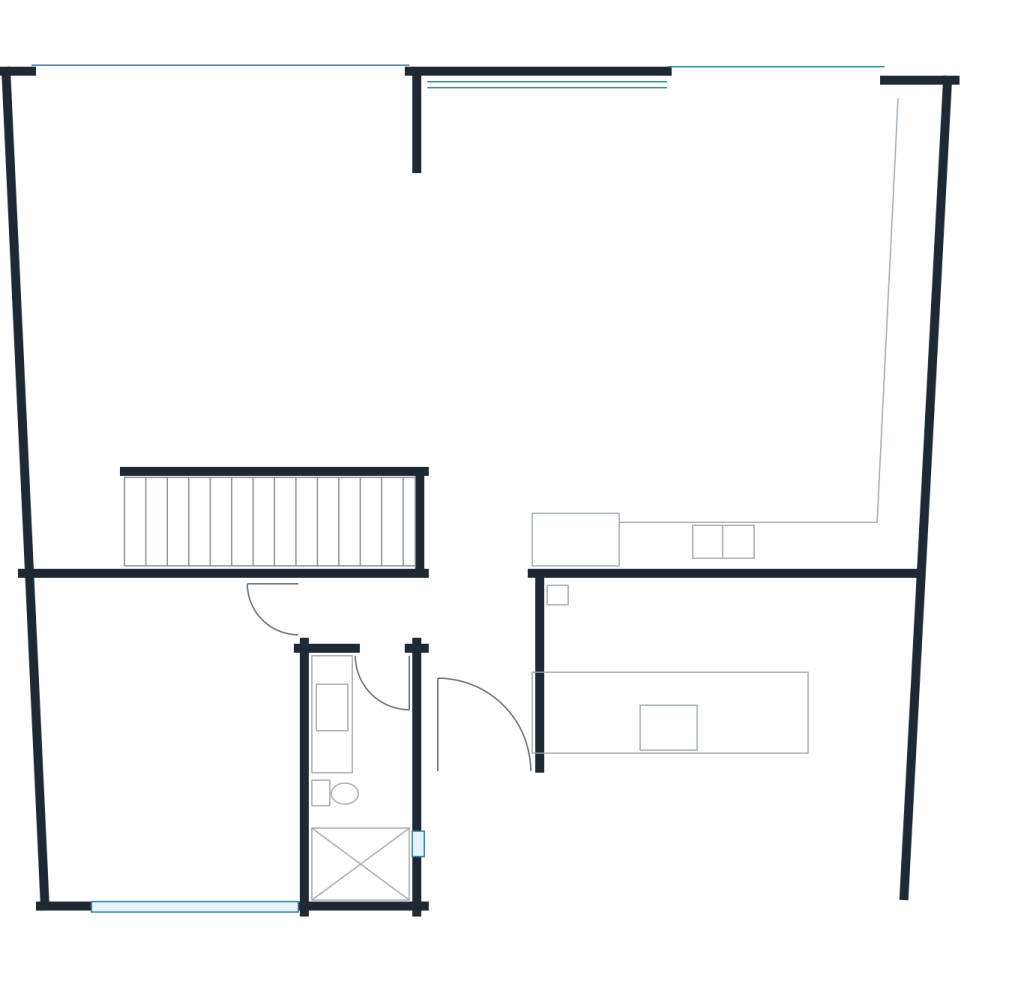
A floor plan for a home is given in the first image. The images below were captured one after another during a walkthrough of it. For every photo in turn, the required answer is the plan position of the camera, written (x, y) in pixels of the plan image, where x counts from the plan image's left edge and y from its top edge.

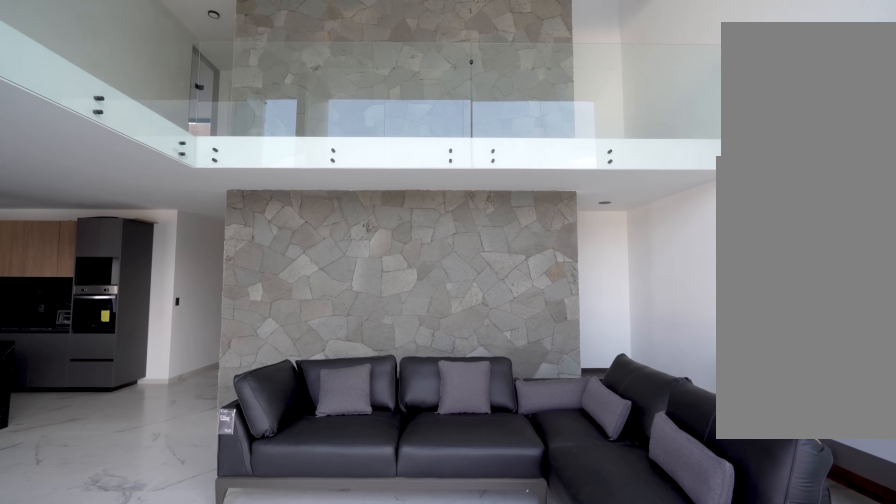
(295, 229)
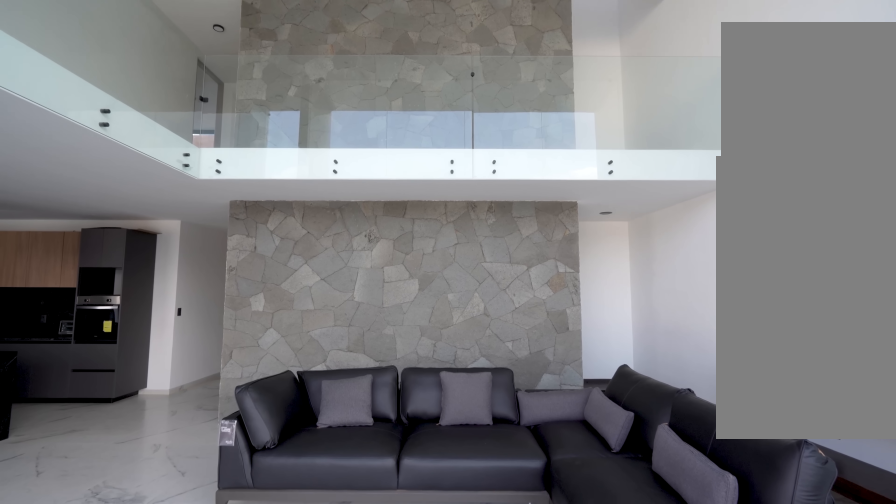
(289, 225)
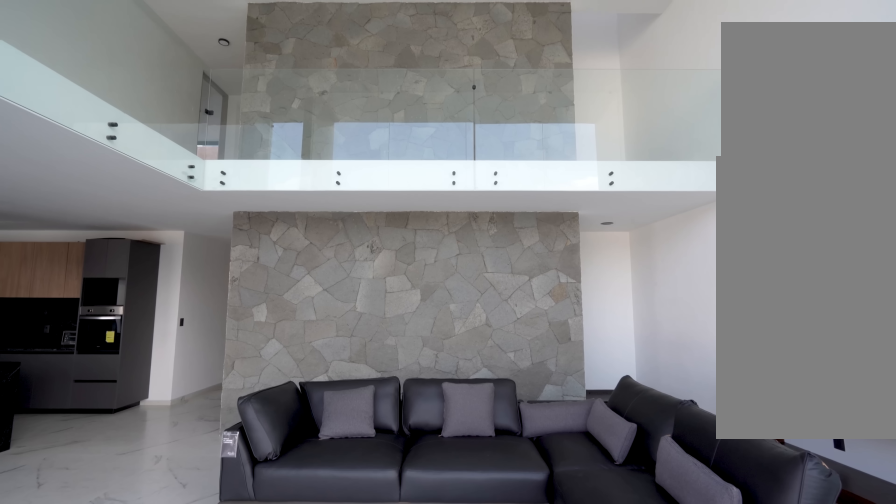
(286, 220)
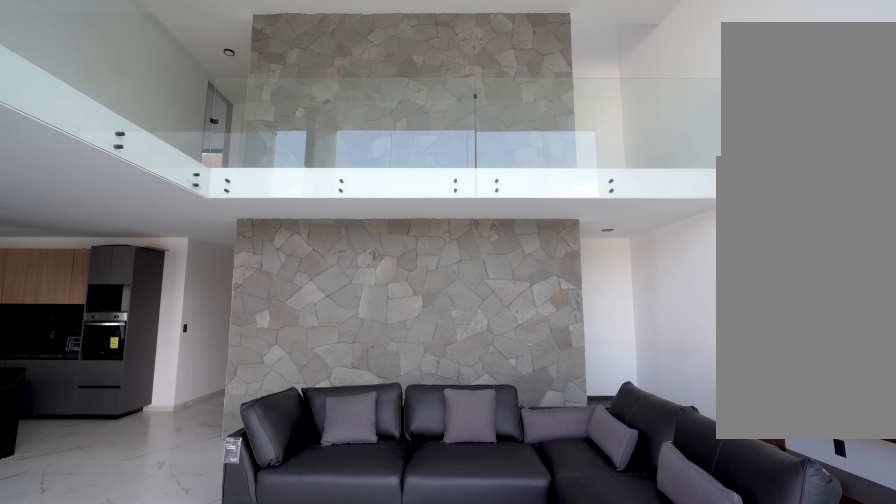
(277, 216)
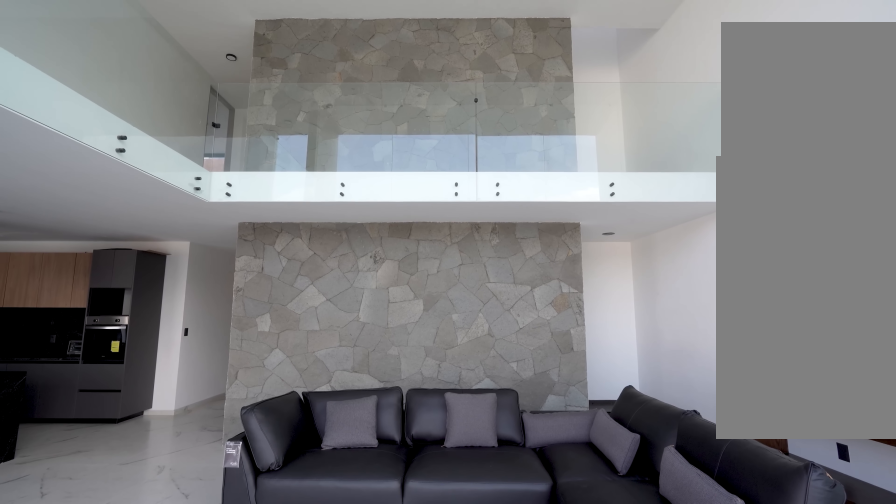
(268, 213)
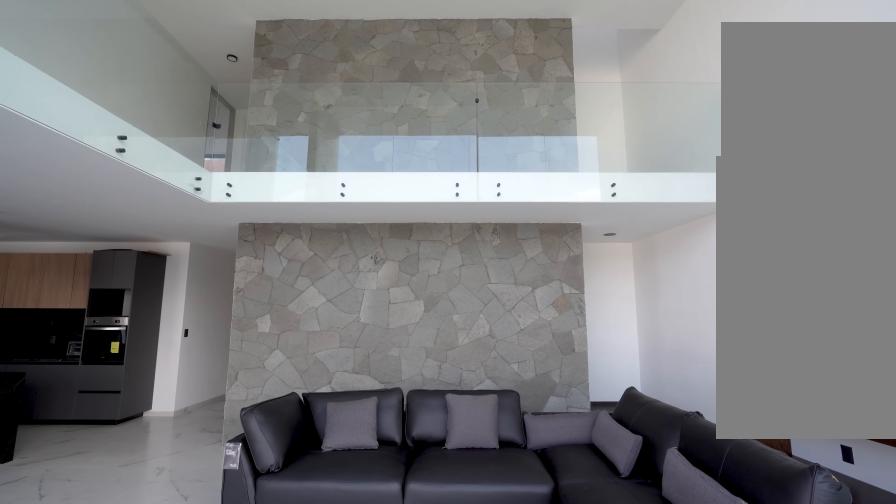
(262, 212)
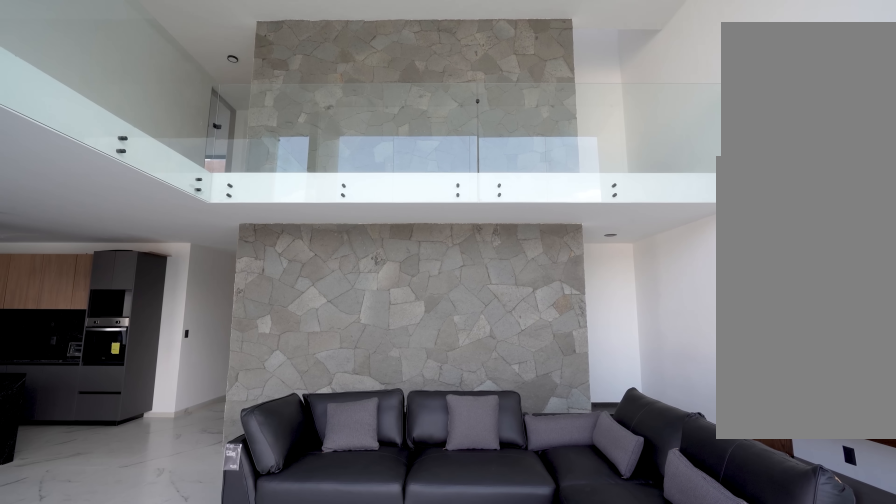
(262, 212)
